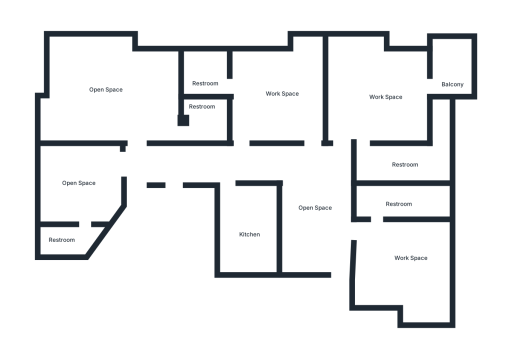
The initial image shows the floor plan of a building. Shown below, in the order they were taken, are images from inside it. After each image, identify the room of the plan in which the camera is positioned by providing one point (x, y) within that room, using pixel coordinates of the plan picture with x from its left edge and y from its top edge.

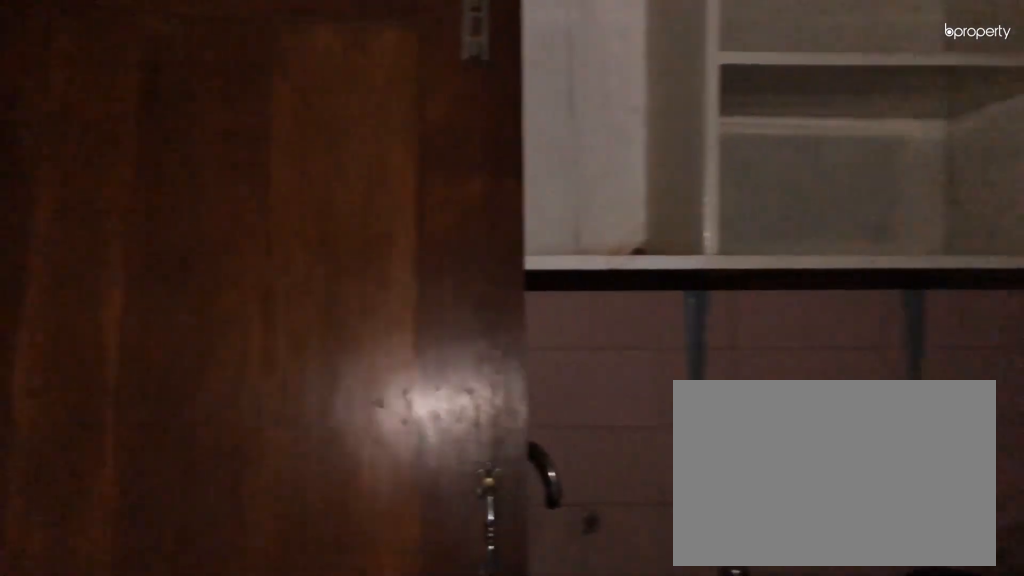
(250, 230)
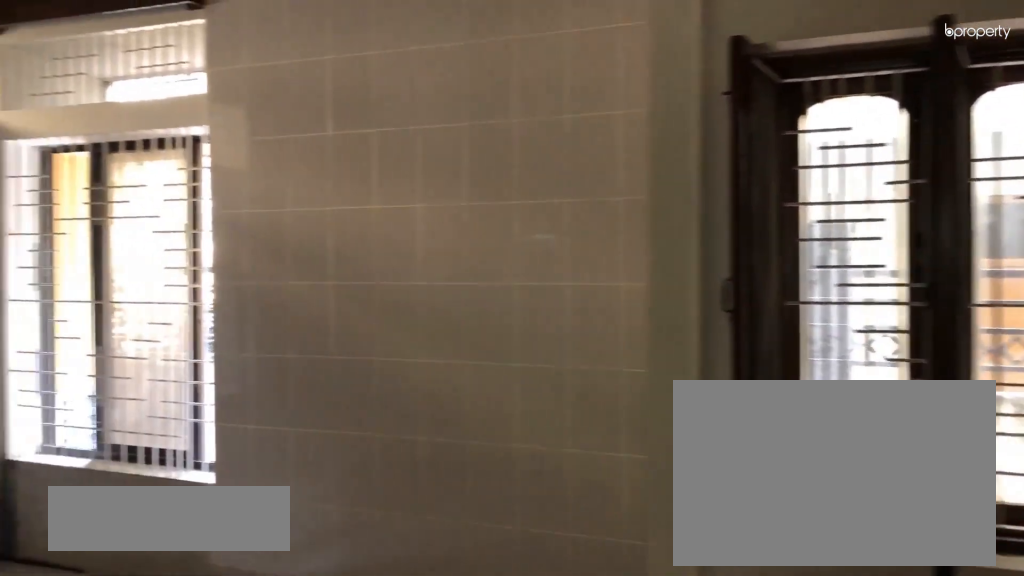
(117, 101)
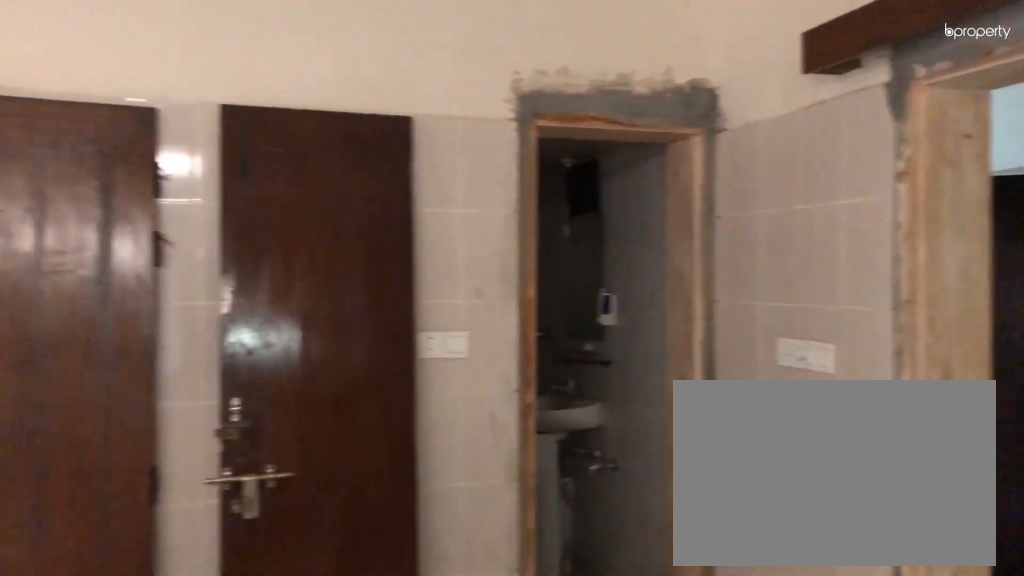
(117, 101)
